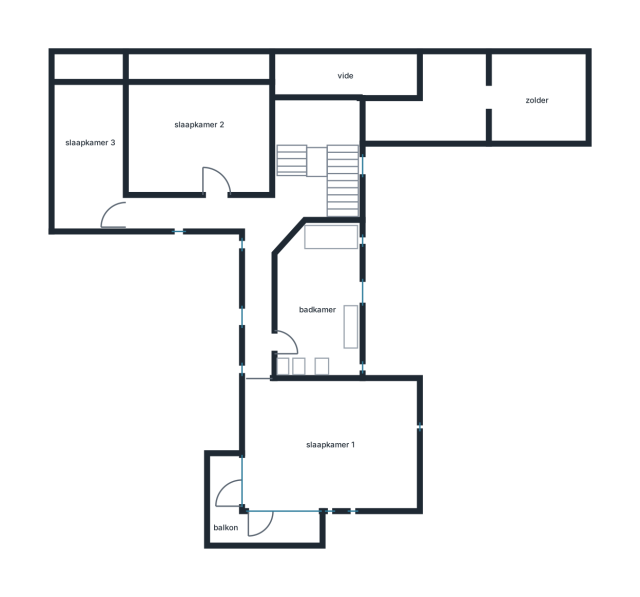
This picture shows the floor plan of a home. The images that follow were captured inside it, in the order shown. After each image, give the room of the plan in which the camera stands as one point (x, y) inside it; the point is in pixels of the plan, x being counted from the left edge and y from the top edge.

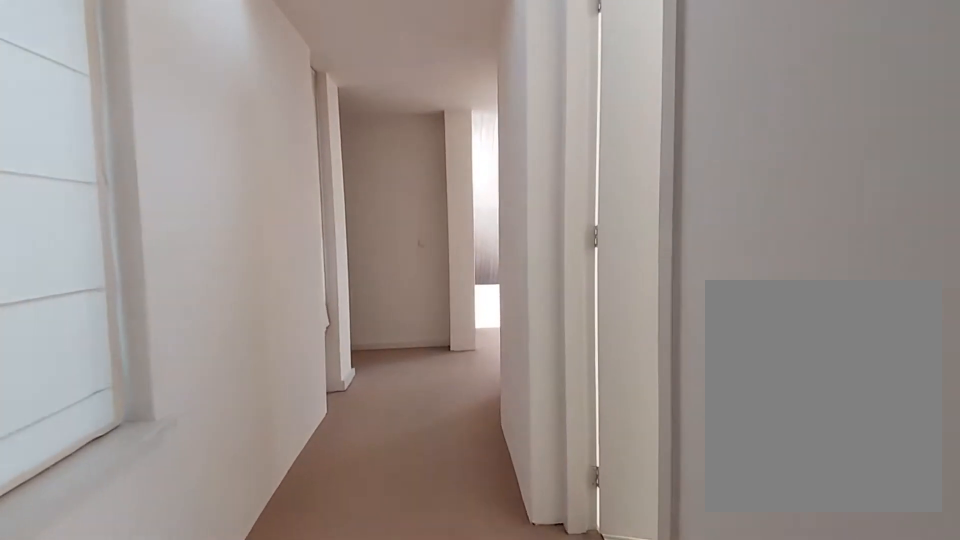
(266, 206)
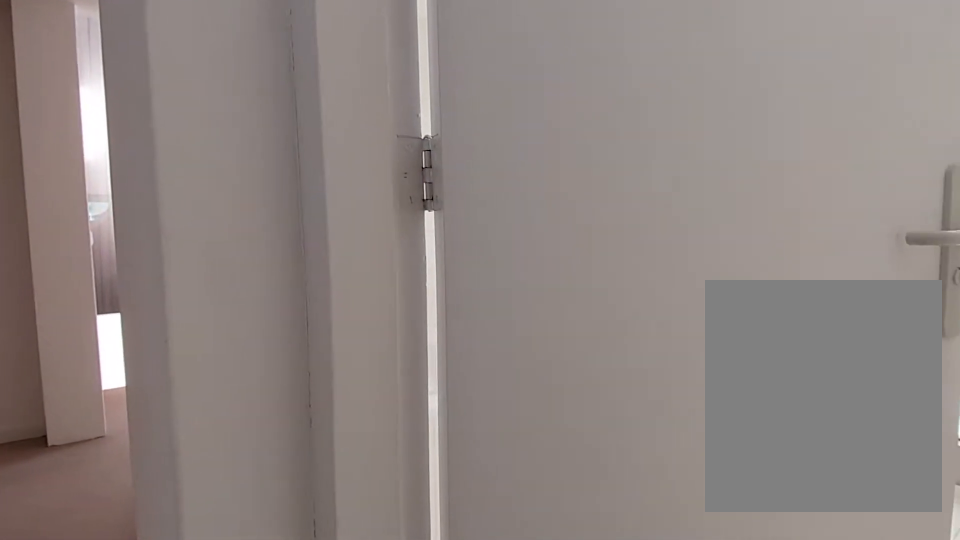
(266, 206)
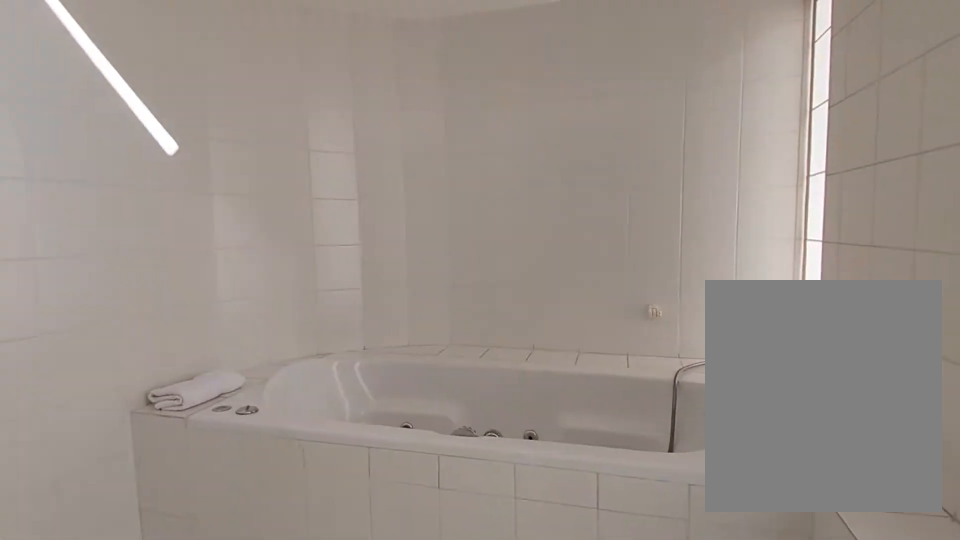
(318, 303)
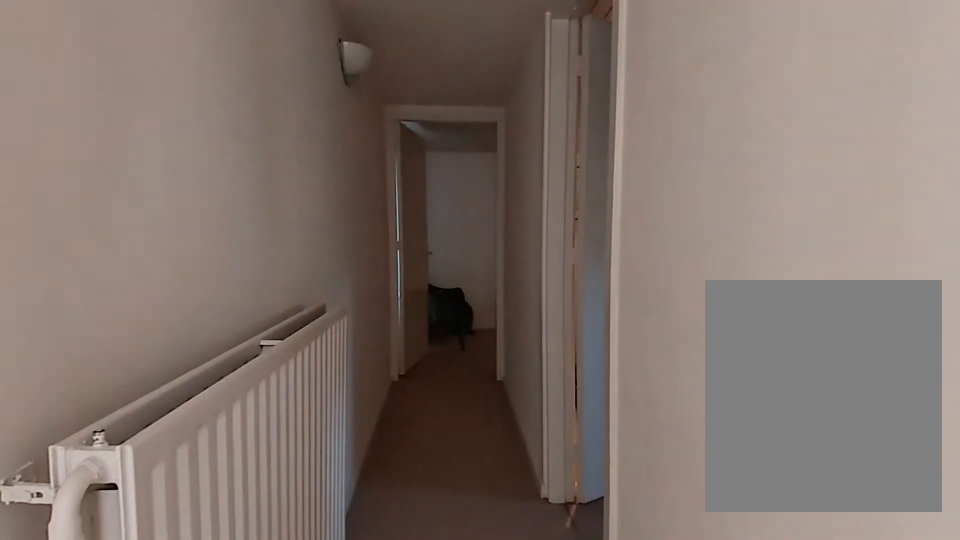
(266, 206)
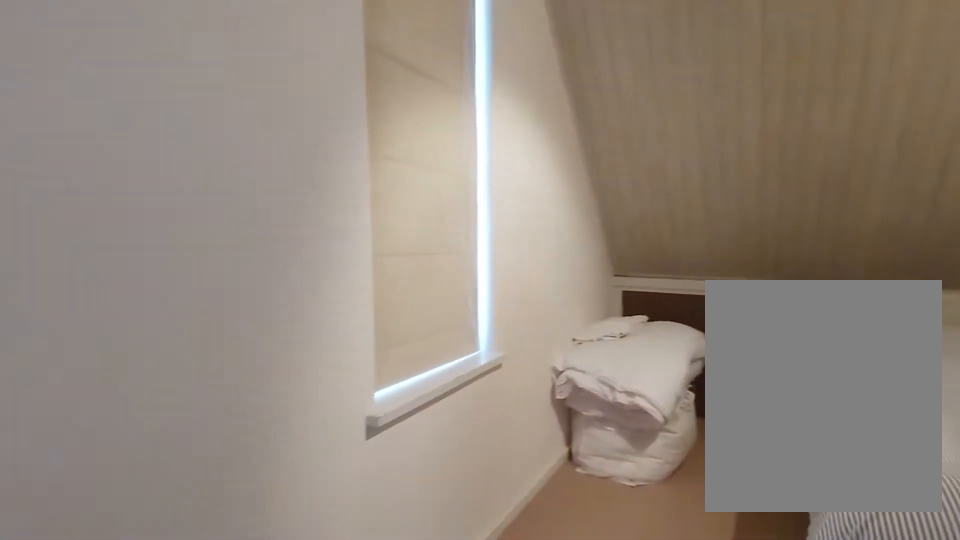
(90, 156)
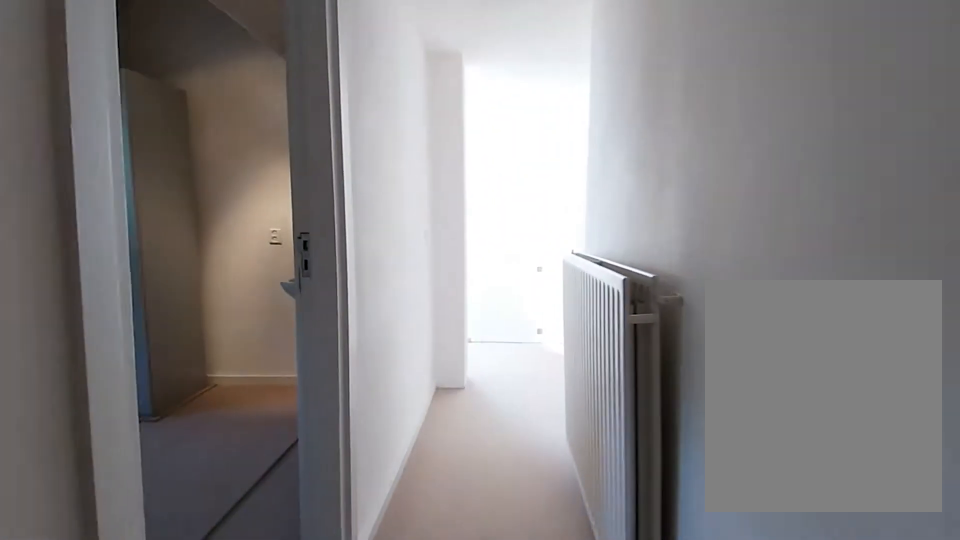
(266, 206)
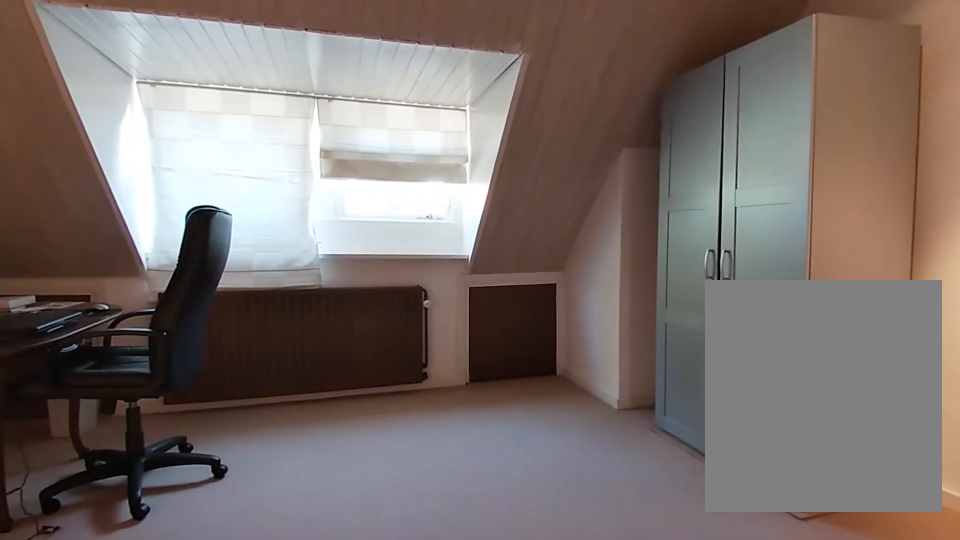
(197, 139)
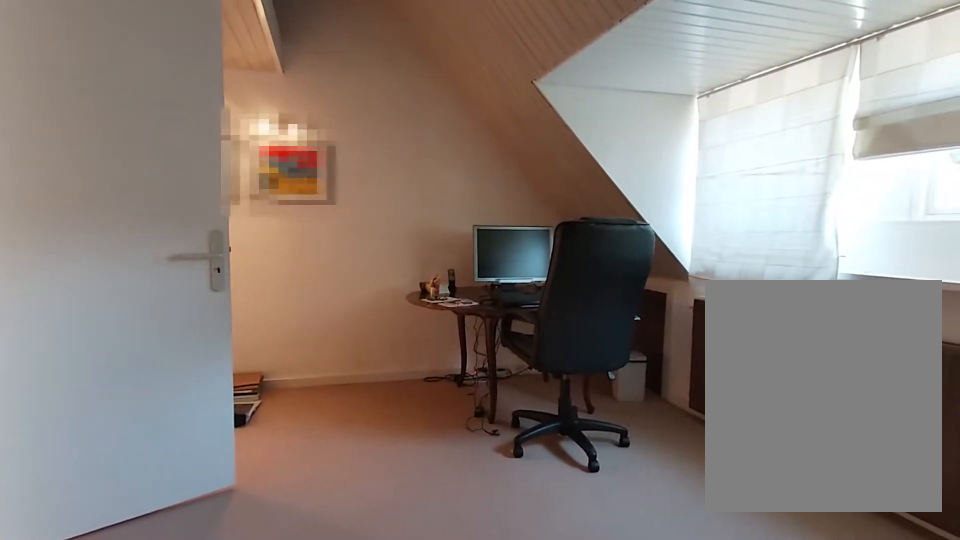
(197, 139)
